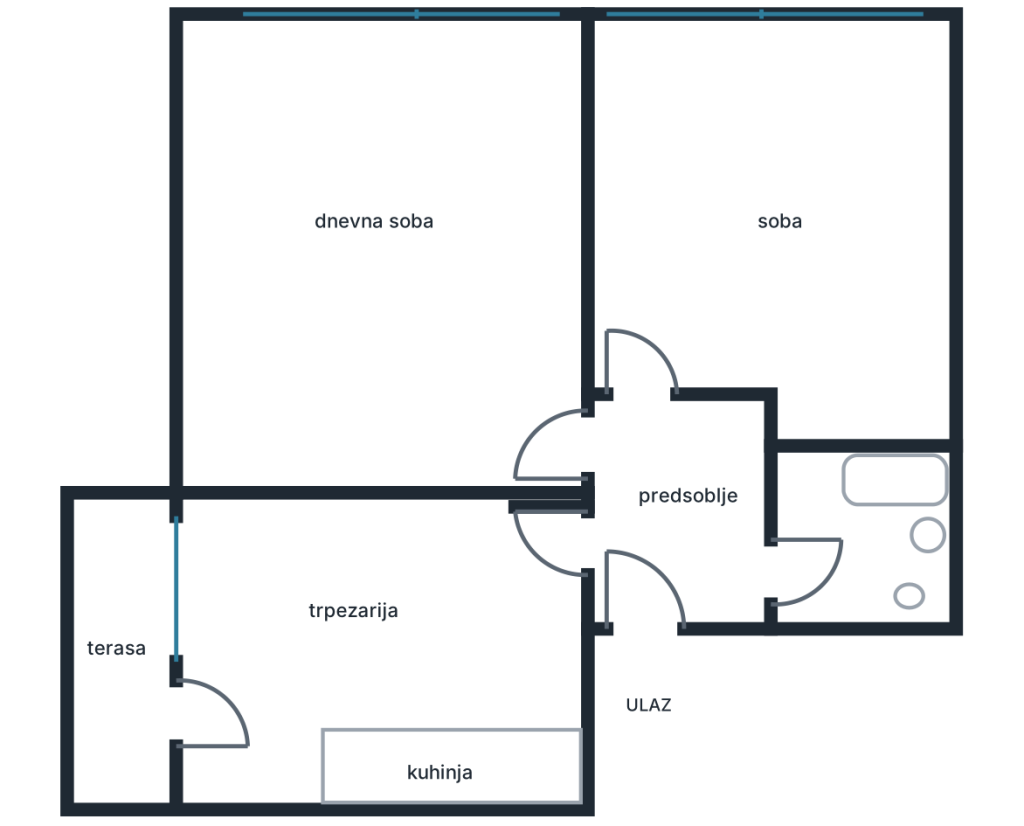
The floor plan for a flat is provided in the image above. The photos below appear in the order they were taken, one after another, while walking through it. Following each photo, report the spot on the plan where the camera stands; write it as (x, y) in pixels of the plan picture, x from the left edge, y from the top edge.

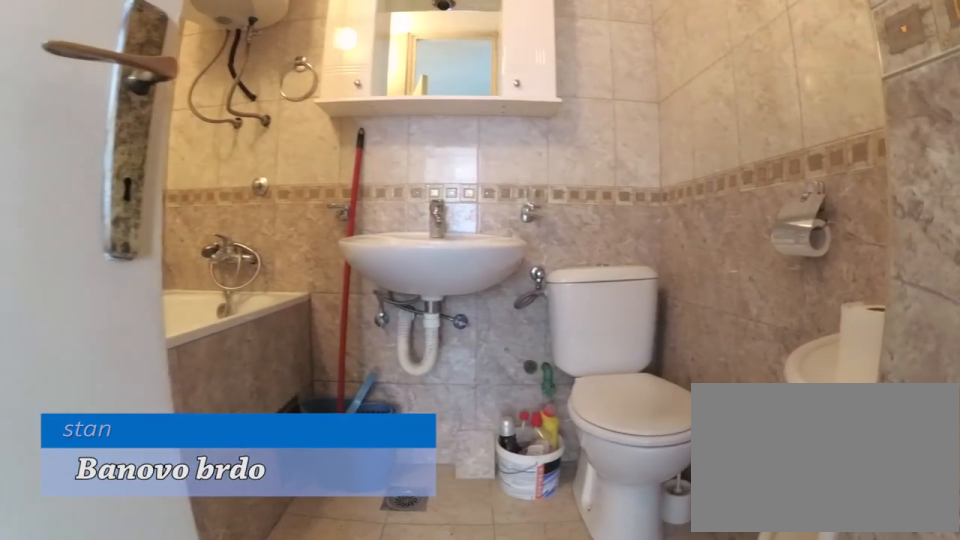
(755, 574)
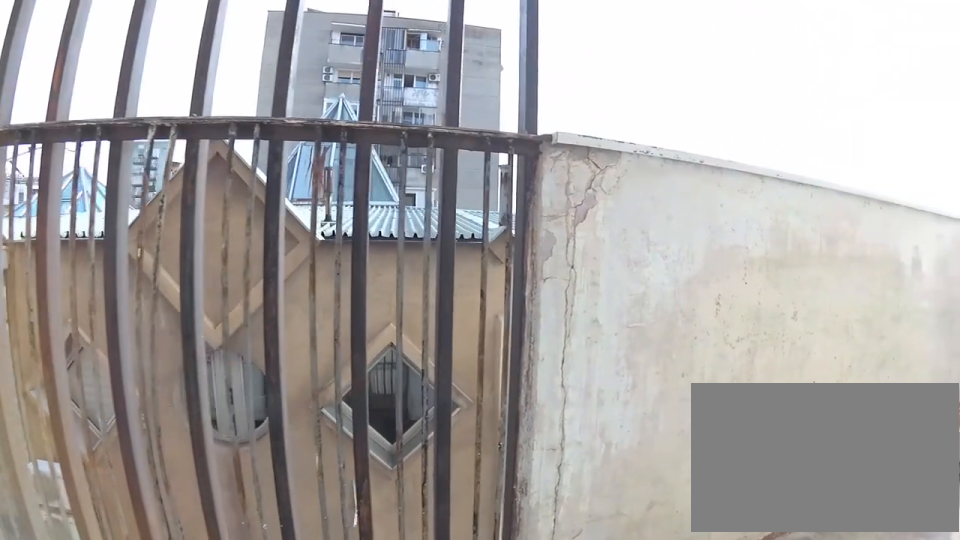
(173, 732)
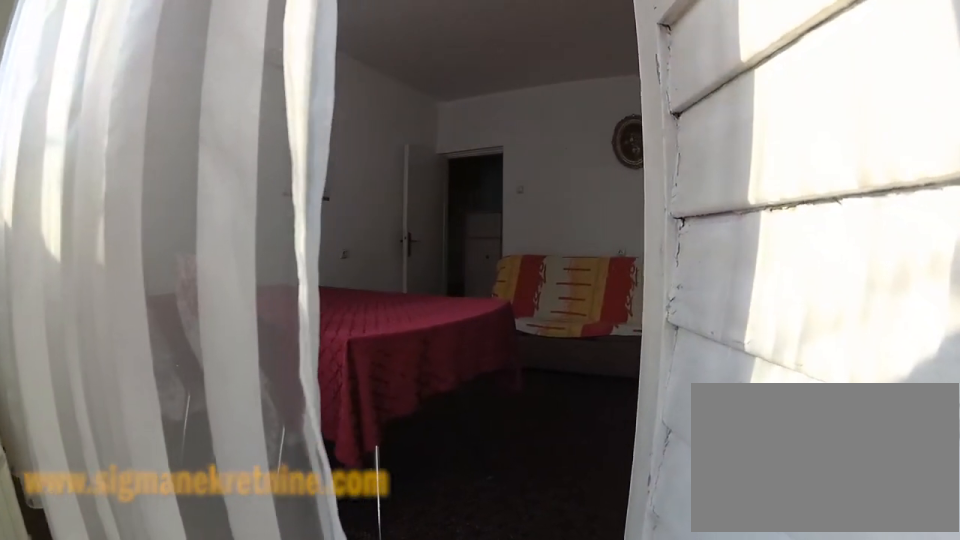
(127, 730)
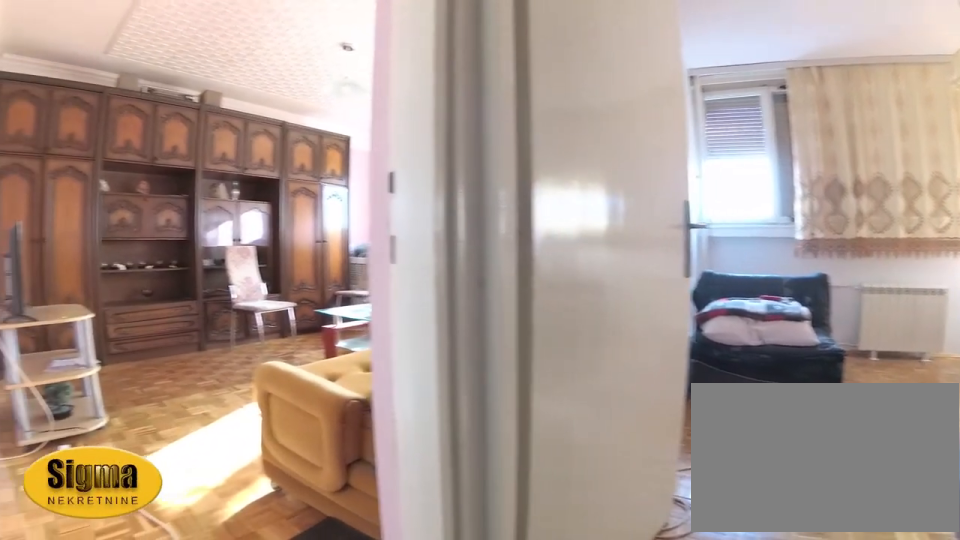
(670, 490)
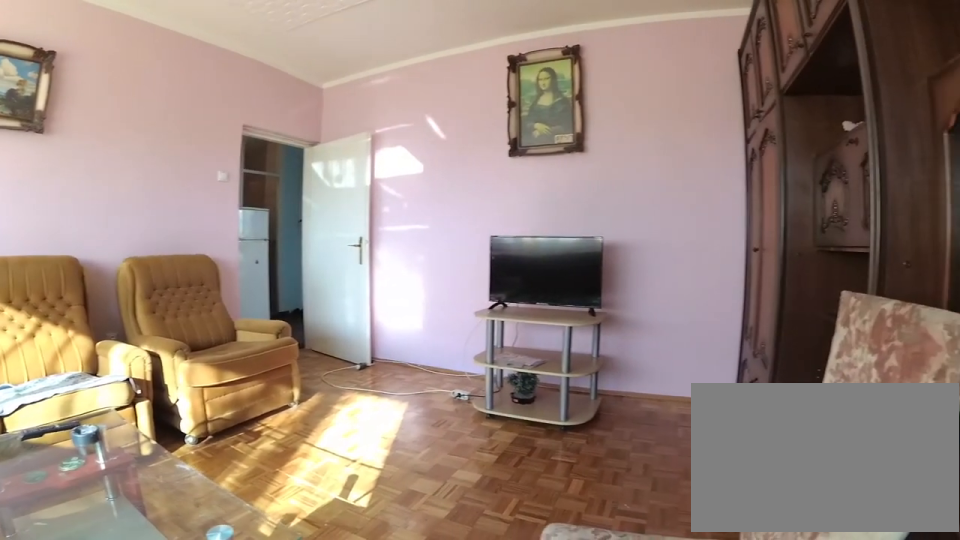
(274, 151)
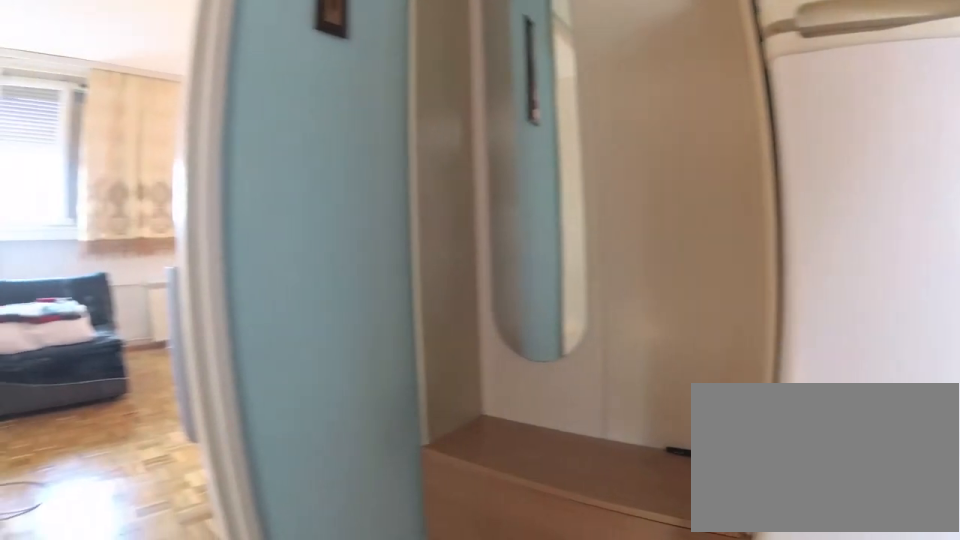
(630, 473)
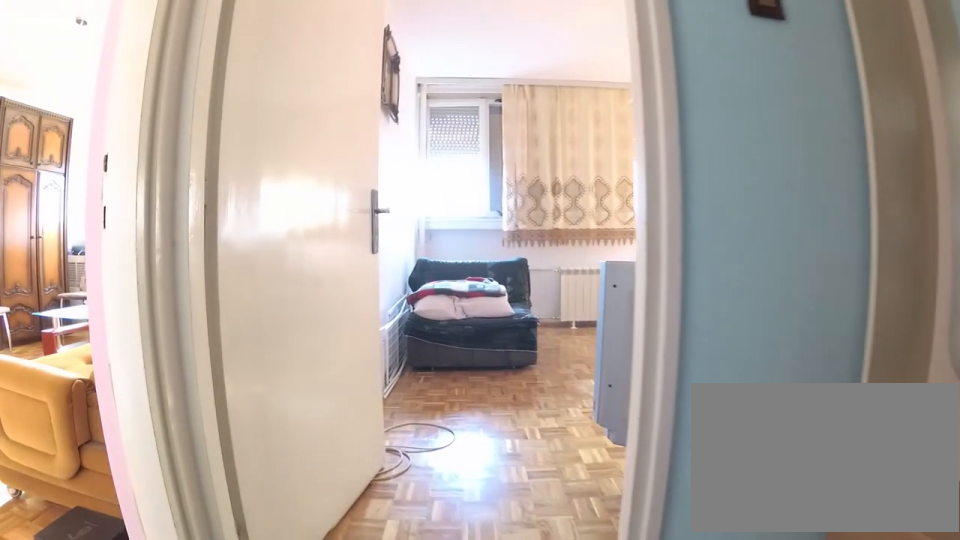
(653, 486)
